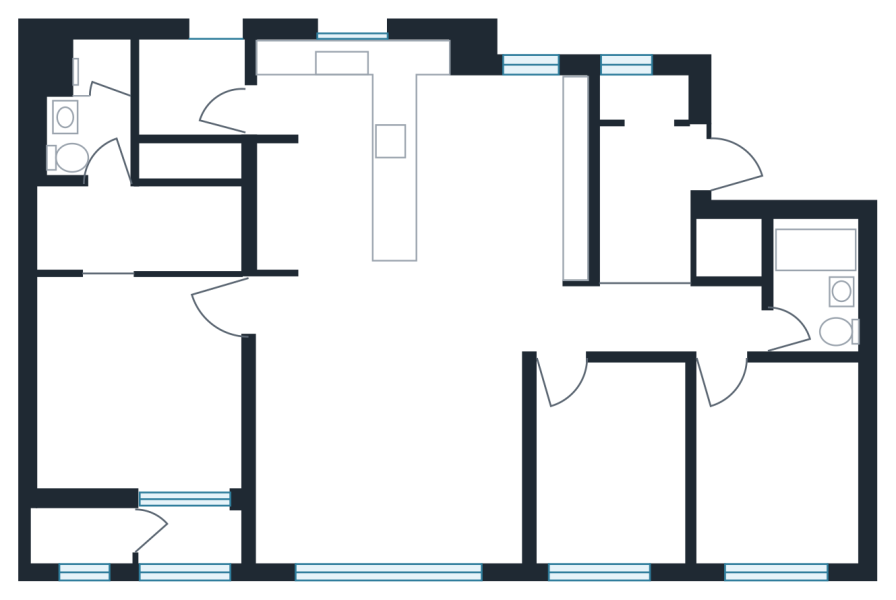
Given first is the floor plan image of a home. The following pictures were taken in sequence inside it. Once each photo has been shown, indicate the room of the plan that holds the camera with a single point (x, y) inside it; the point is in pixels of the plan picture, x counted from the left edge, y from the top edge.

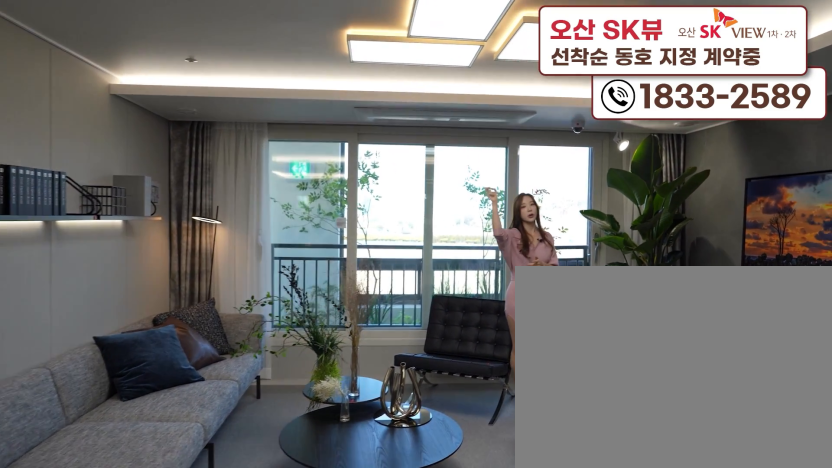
(393, 492)
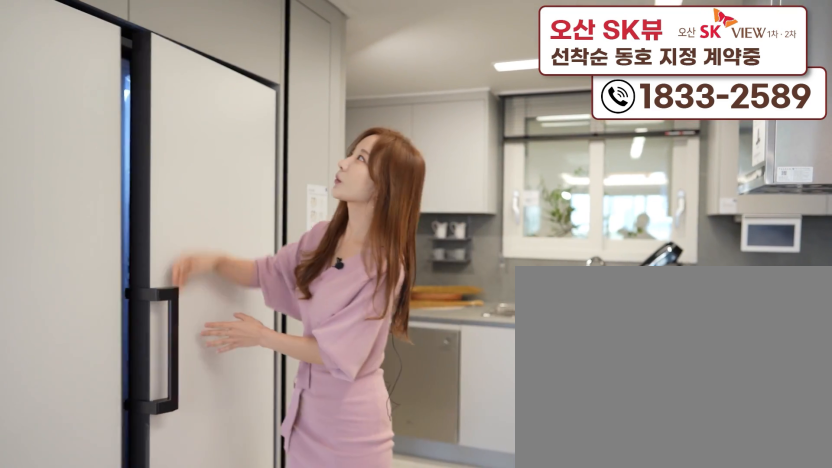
(357, 284)
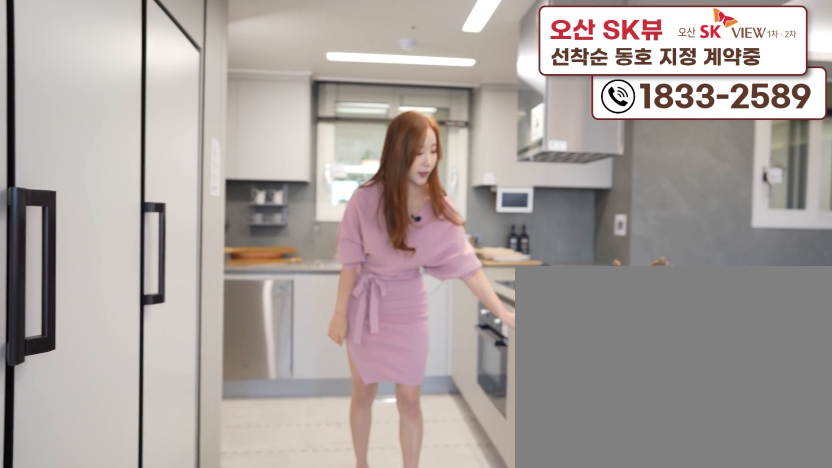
(357, 284)
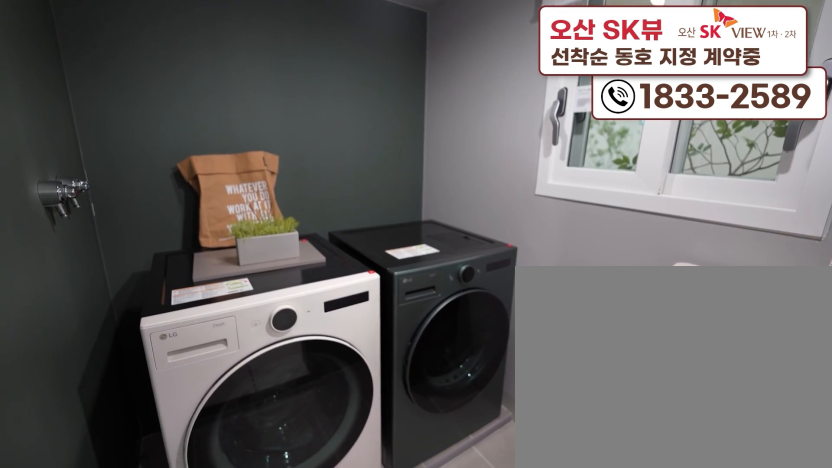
(203, 102)
